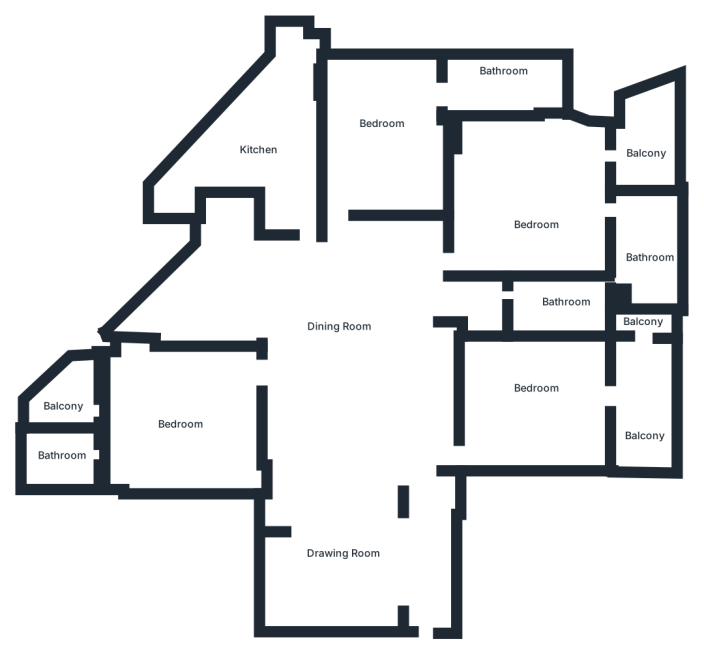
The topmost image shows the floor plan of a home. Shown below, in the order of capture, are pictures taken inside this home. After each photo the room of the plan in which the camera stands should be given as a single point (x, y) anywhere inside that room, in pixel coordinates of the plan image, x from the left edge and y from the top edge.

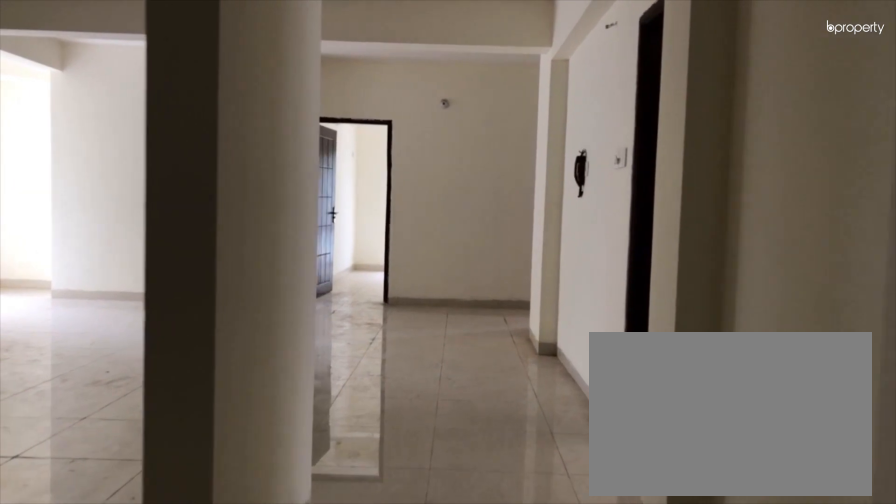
(420, 527)
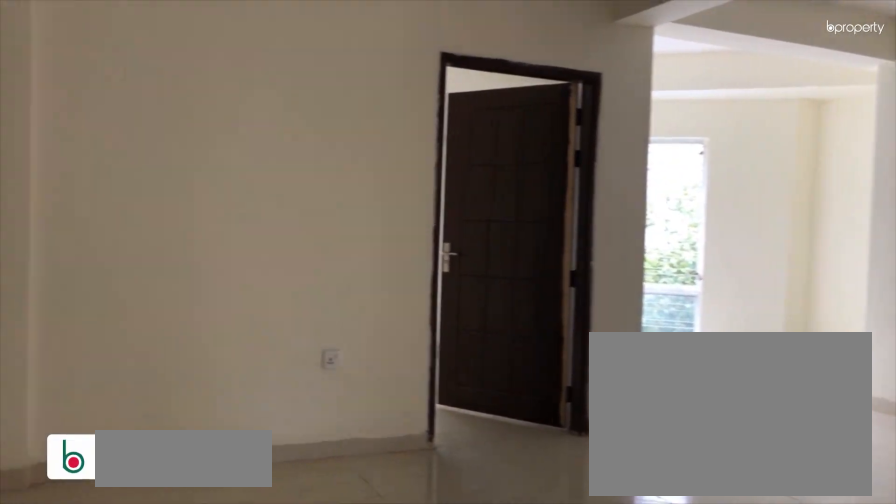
(352, 410)
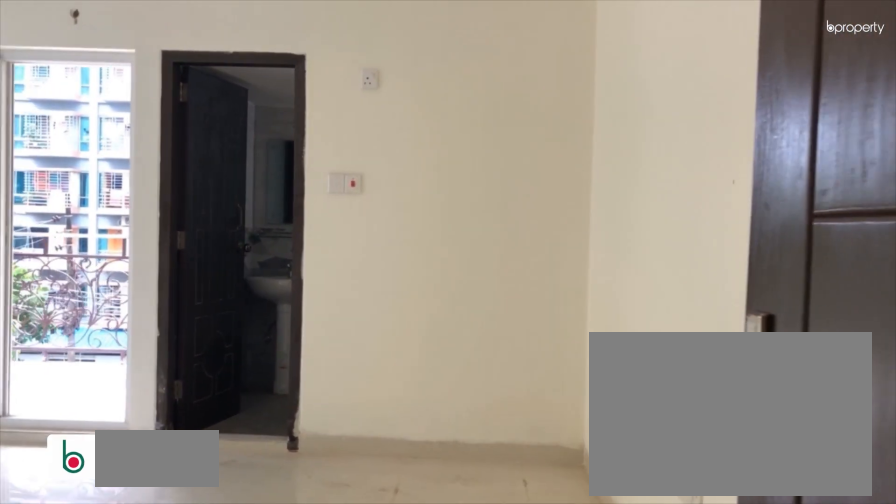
(528, 229)
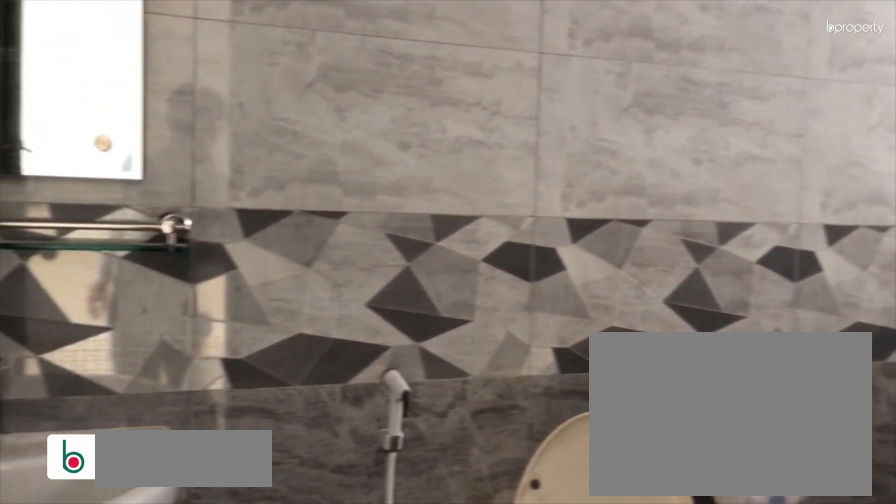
(645, 257)
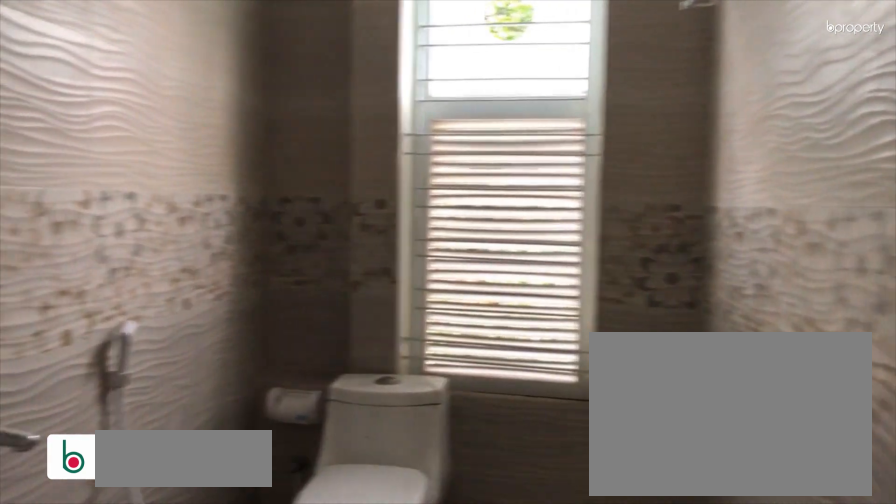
(63, 456)
